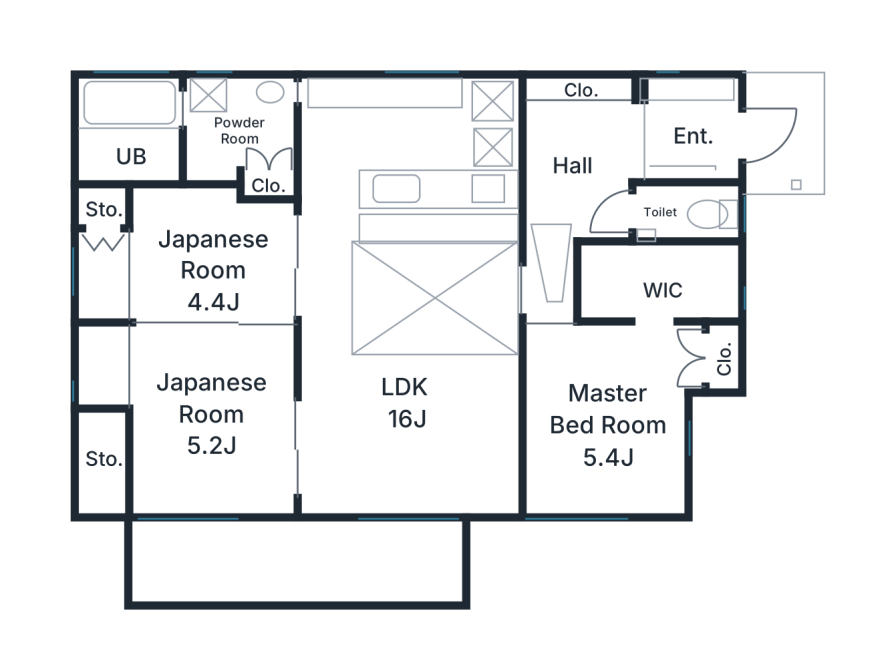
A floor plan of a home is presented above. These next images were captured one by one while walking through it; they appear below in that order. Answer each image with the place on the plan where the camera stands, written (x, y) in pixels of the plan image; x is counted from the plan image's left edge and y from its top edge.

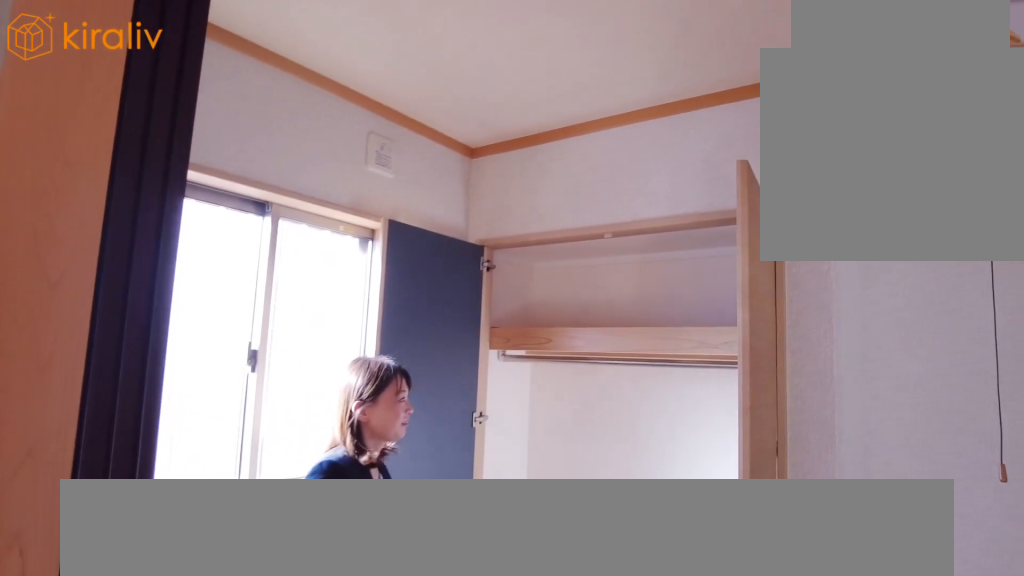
(121, 311)
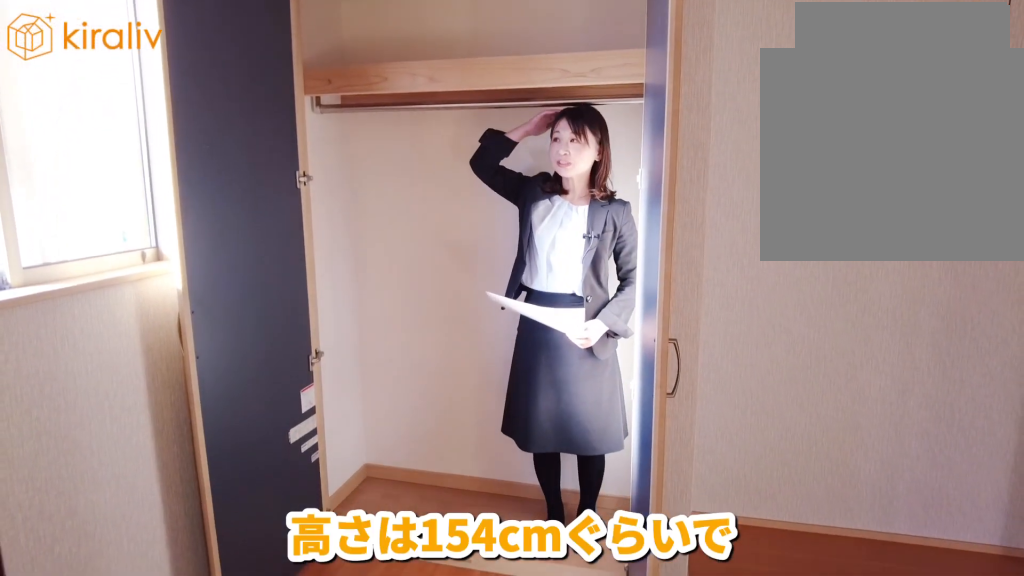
(124, 329)
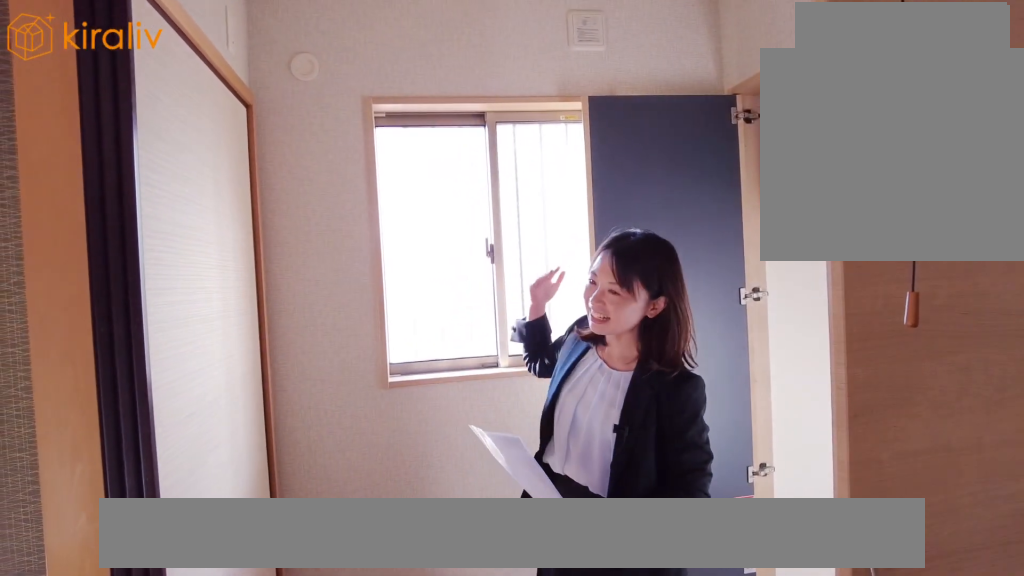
(138, 353)
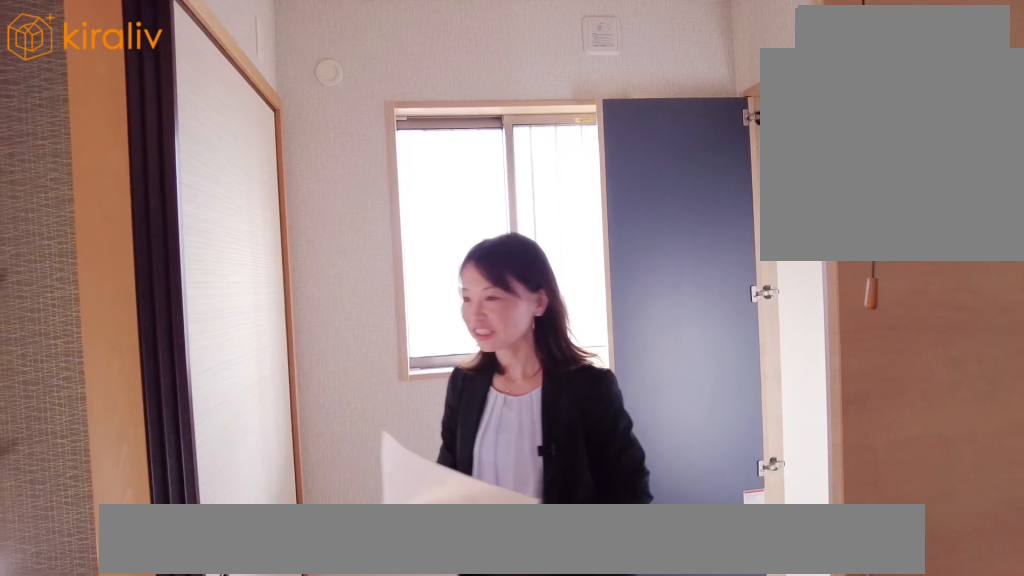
(141, 357)
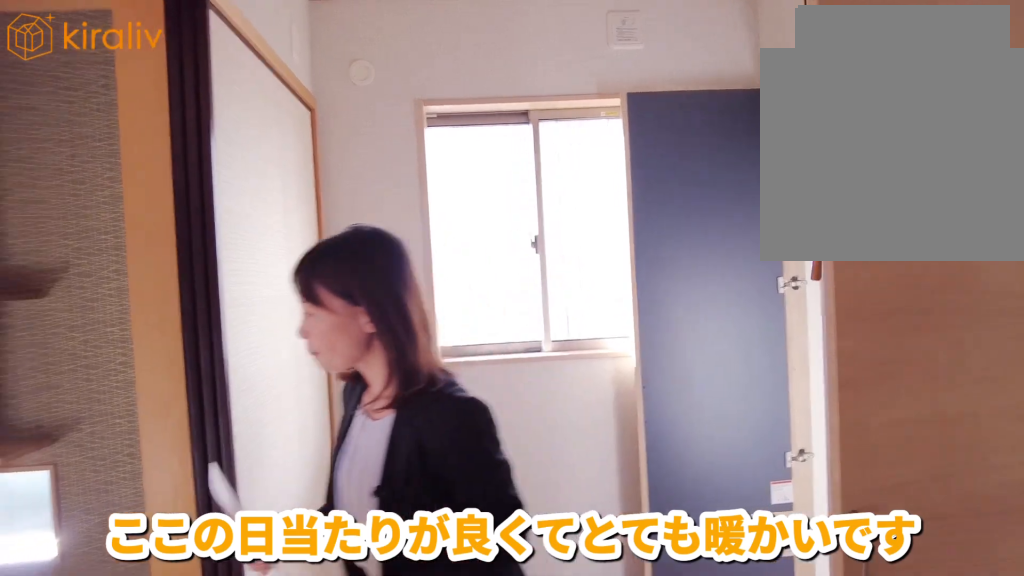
(142, 355)
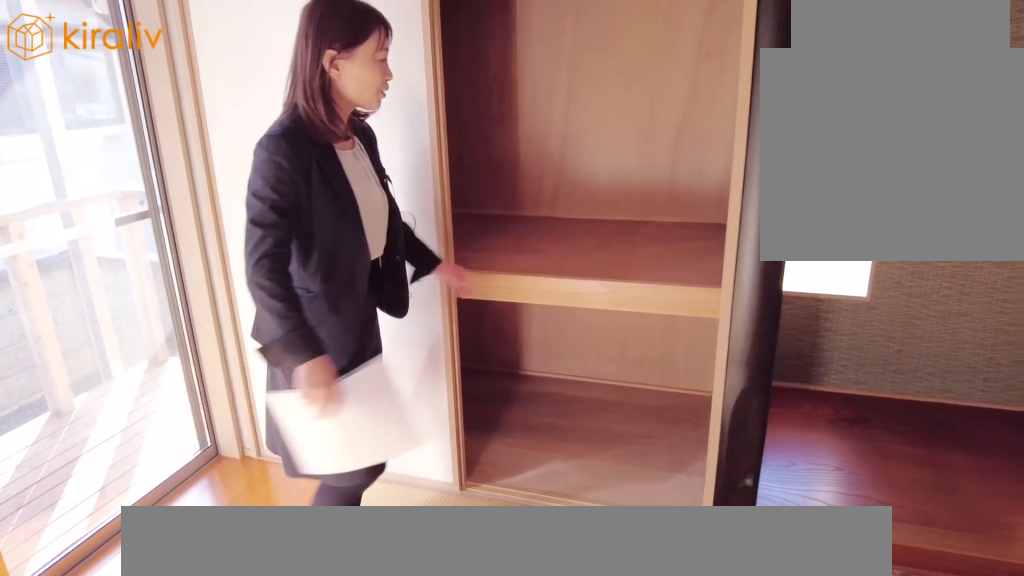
(152, 471)
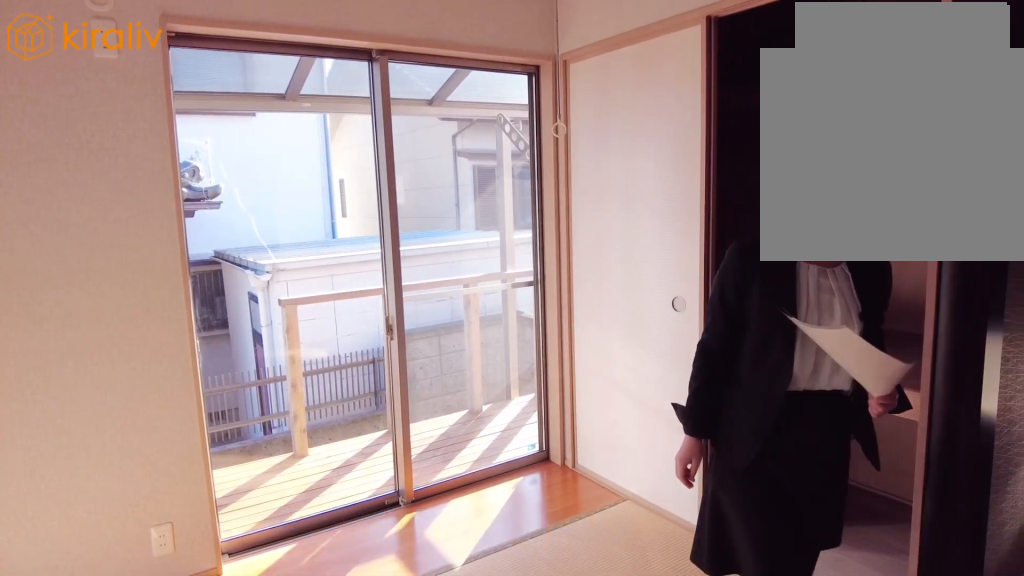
(155, 431)
